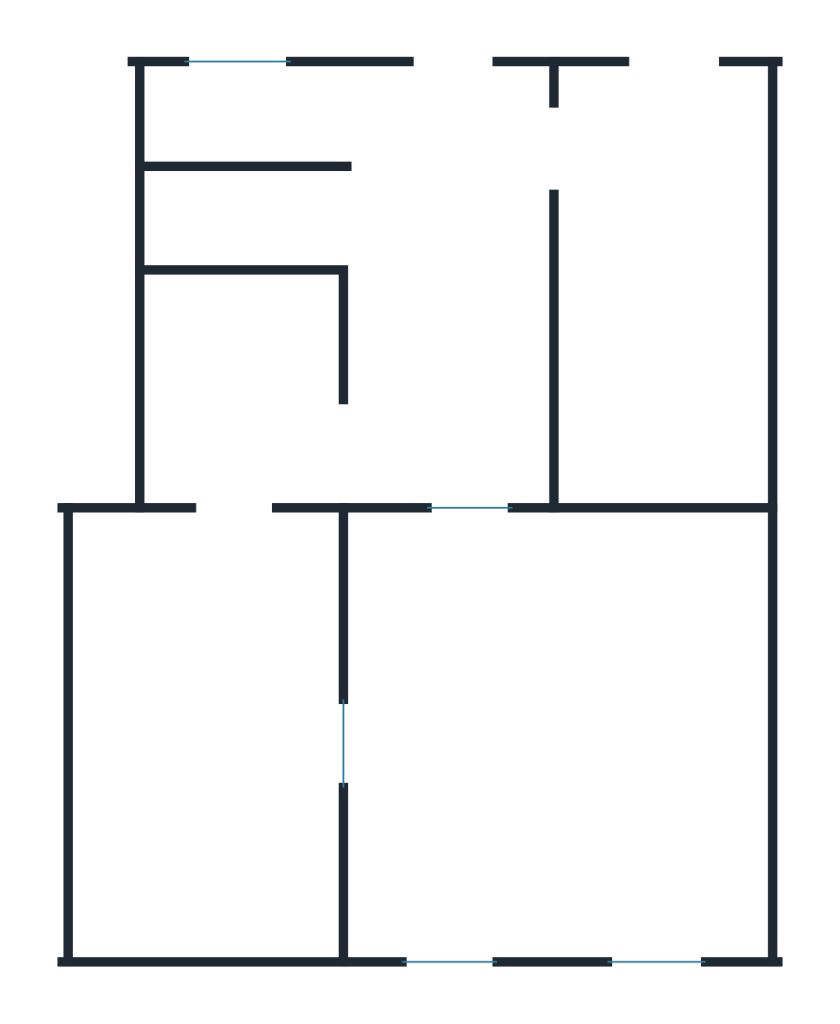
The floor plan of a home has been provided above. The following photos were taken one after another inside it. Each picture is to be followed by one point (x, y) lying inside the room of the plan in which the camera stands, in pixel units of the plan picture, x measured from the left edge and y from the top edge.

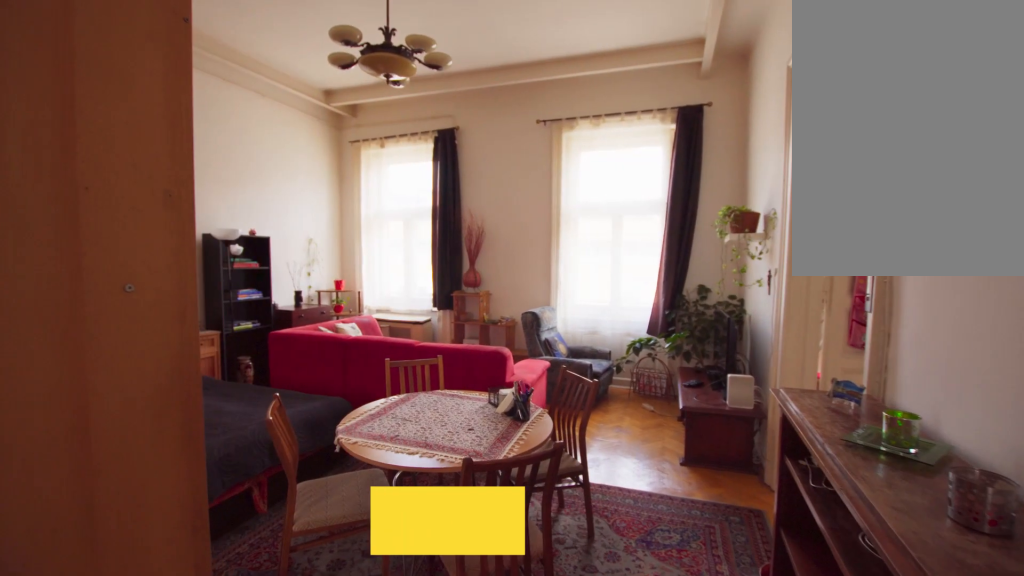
(551, 731)
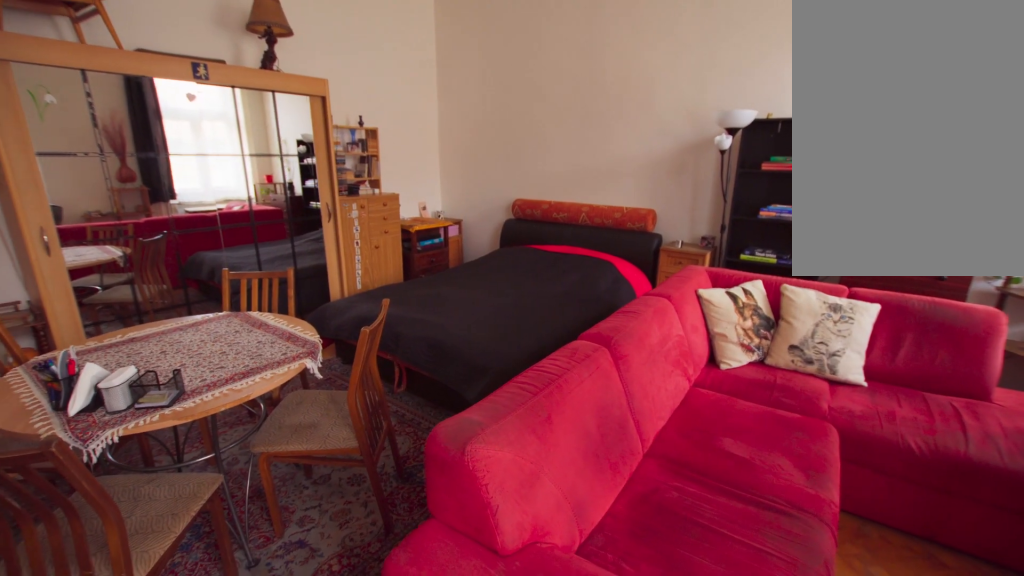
(552, 731)
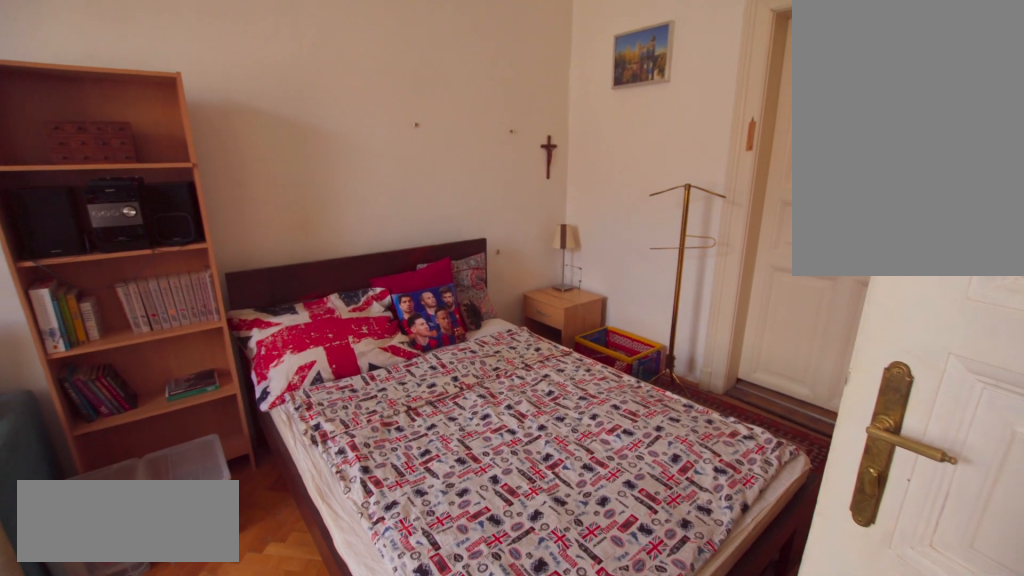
(189, 731)
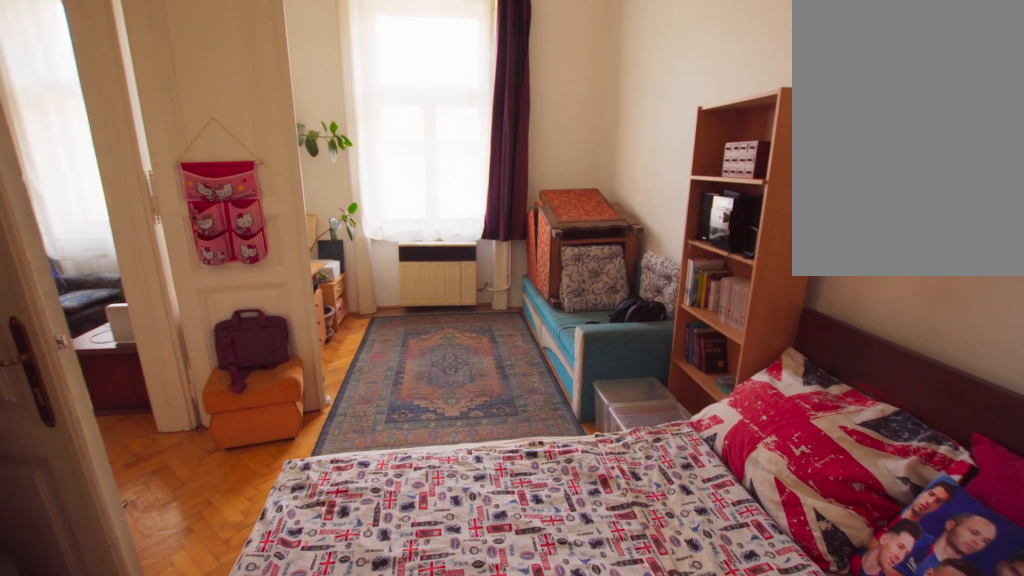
(190, 732)
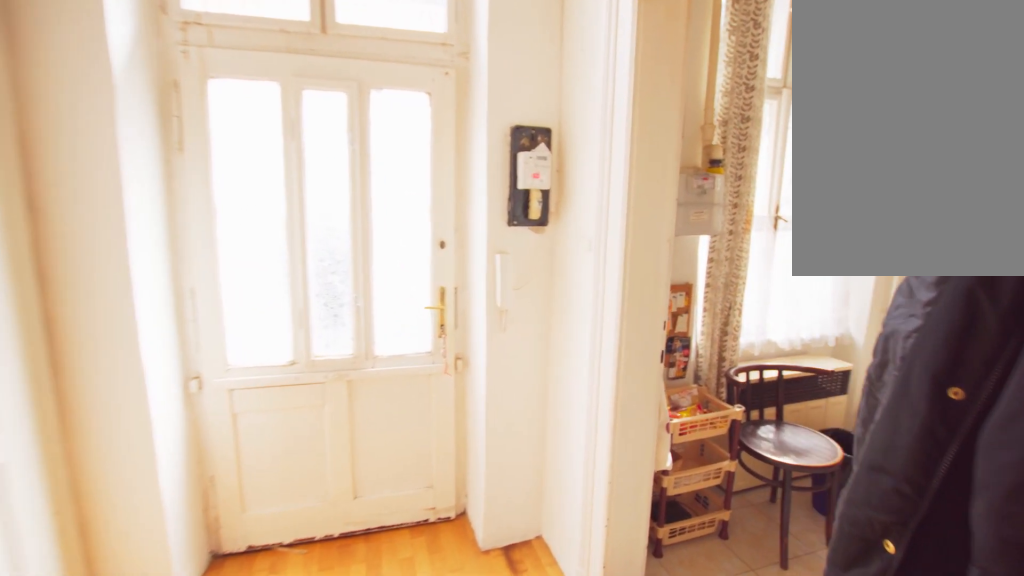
(460, 294)
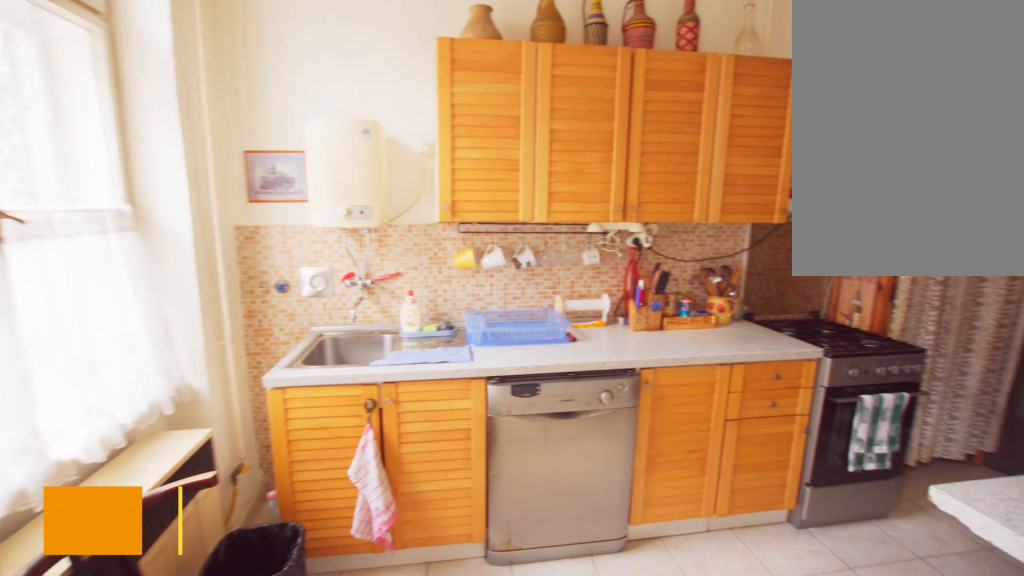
(676, 287)
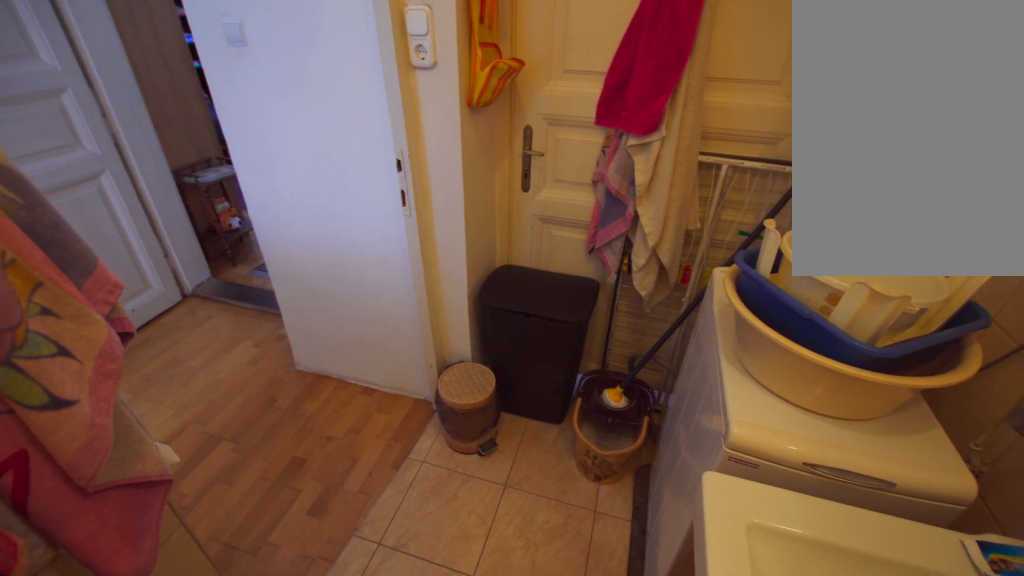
(236, 385)
